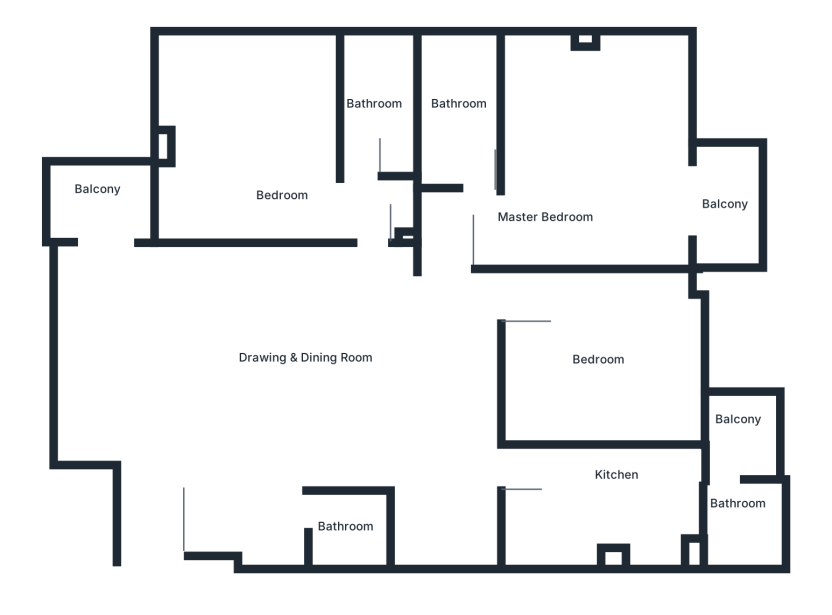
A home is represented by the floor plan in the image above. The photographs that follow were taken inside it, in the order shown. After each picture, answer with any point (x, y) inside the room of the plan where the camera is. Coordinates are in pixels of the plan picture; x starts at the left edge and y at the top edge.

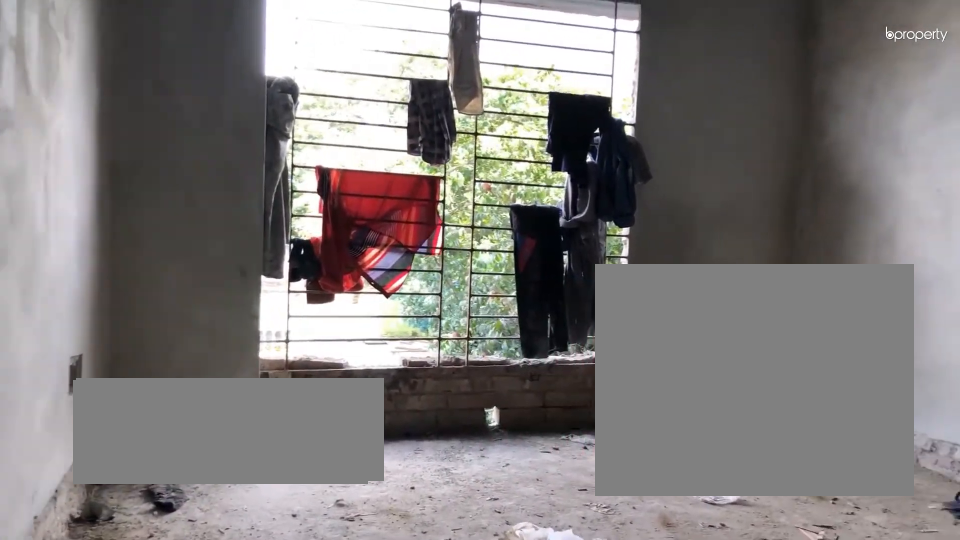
(599, 369)
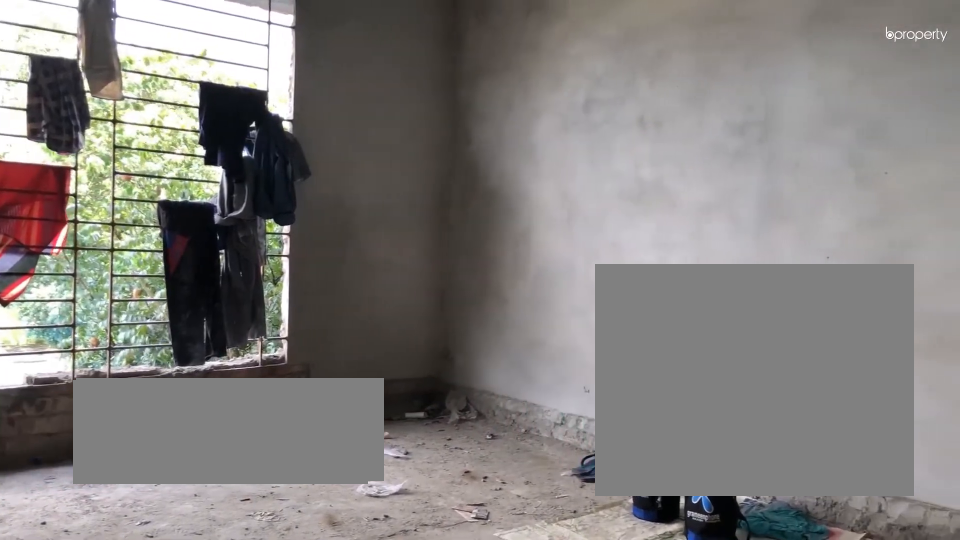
(599, 369)
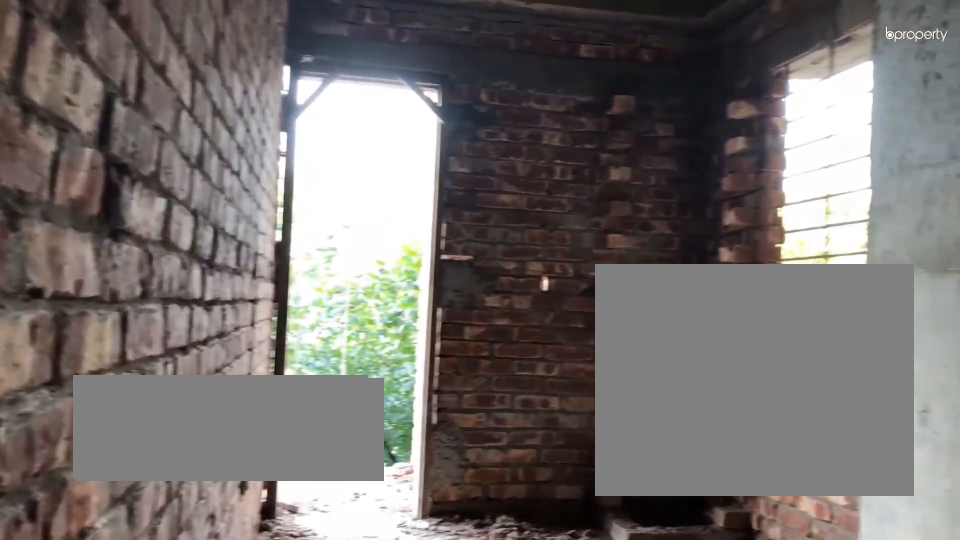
(625, 502)
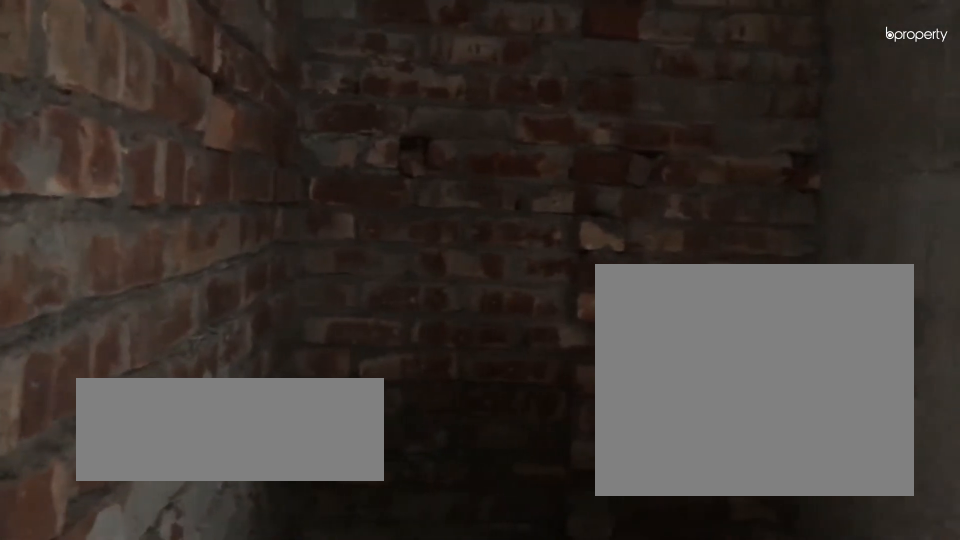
(353, 527)
